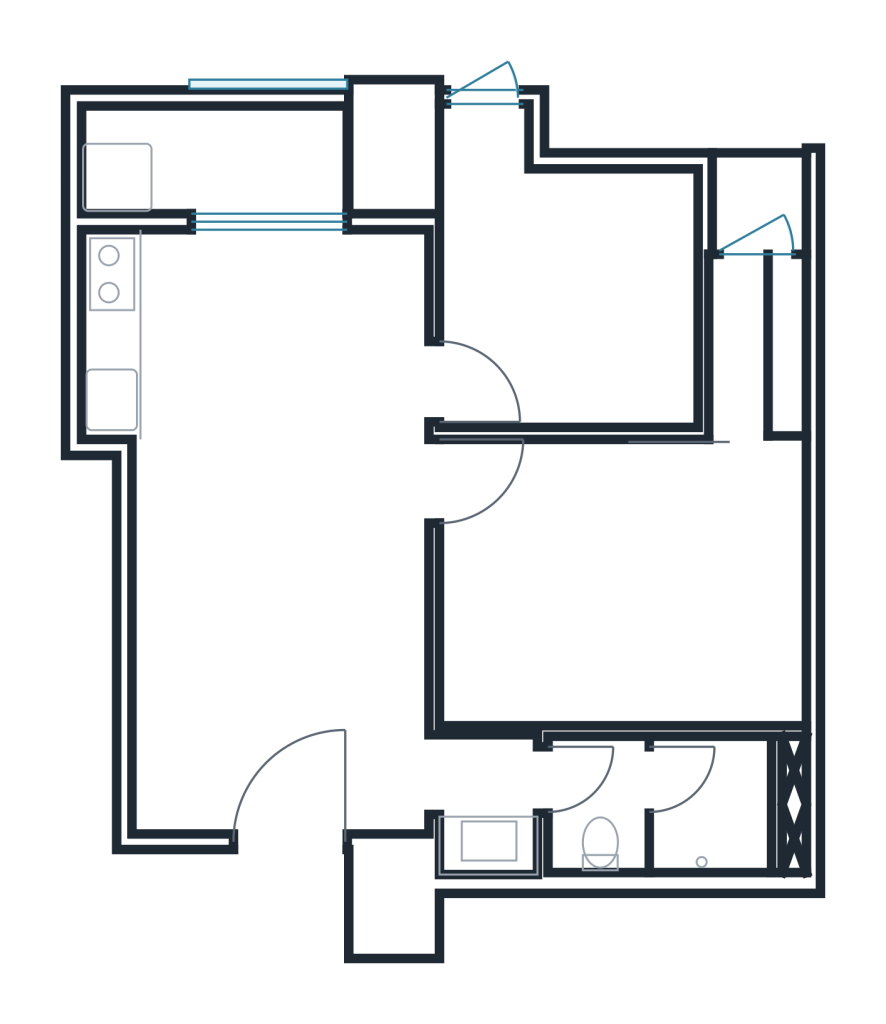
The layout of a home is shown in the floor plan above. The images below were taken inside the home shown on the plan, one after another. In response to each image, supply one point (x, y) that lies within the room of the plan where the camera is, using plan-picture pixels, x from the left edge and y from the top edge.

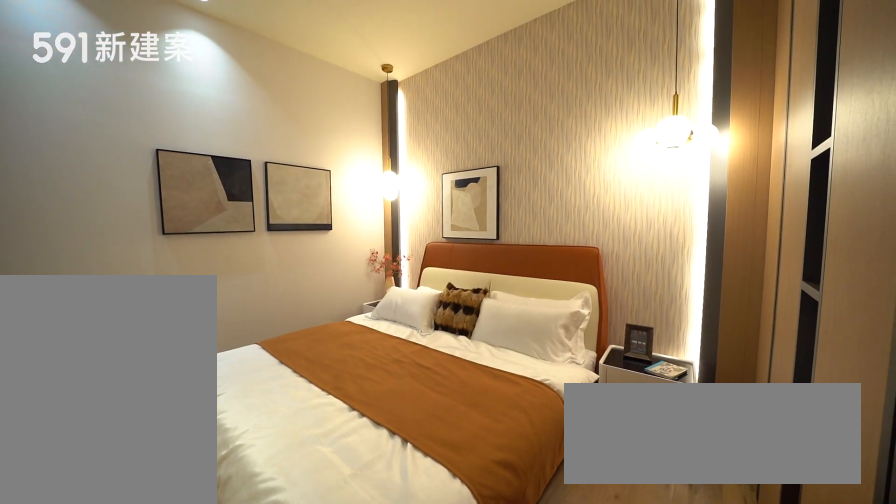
(623, 577)
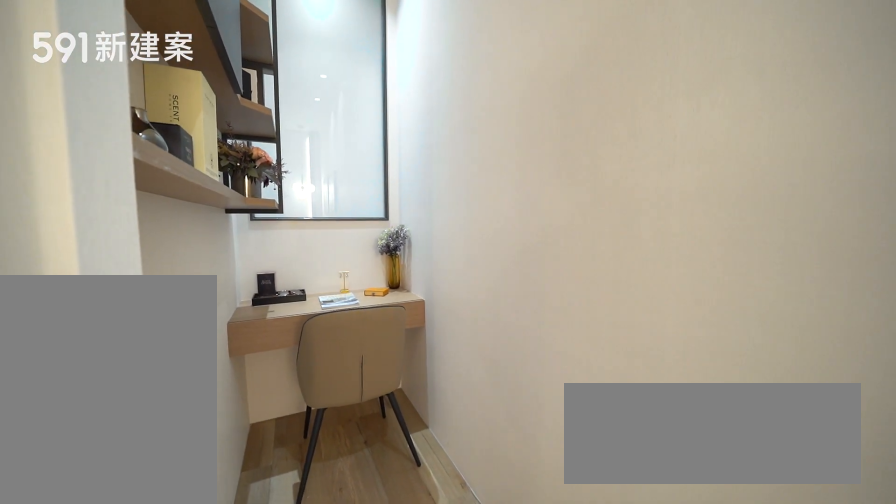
(753, 335)
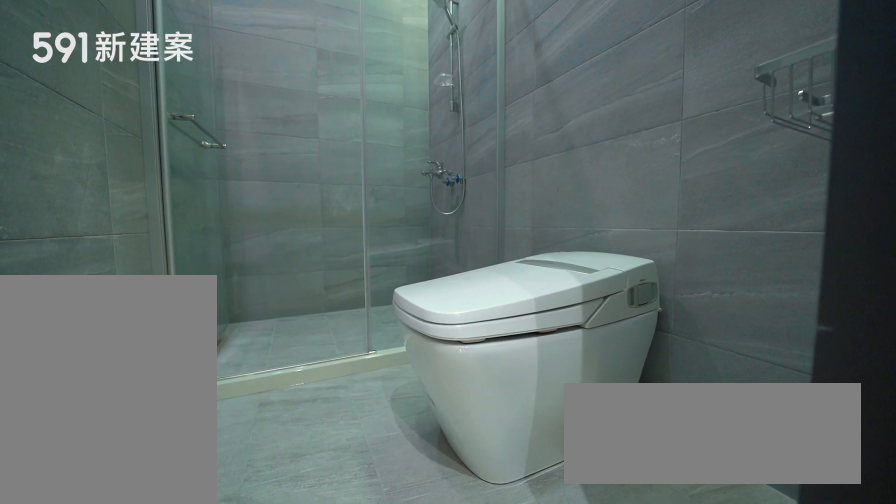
(632, 809)
